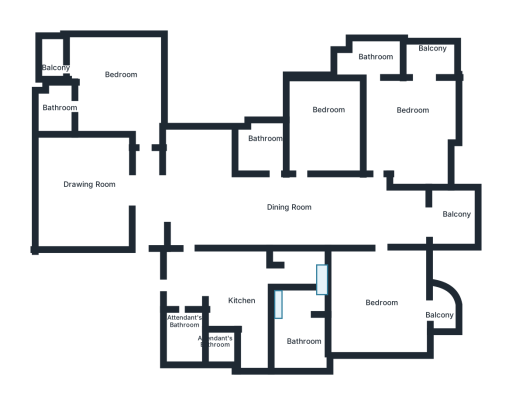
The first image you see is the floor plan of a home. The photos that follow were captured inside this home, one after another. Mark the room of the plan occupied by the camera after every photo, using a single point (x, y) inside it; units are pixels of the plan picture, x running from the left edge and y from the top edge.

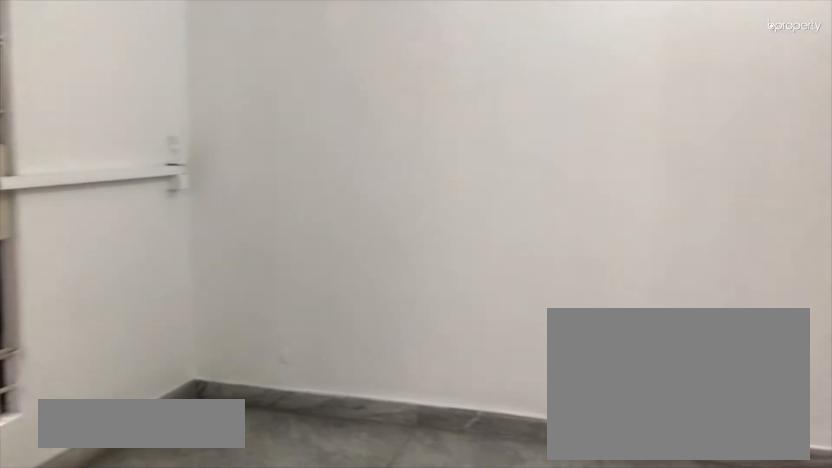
(329, 124)
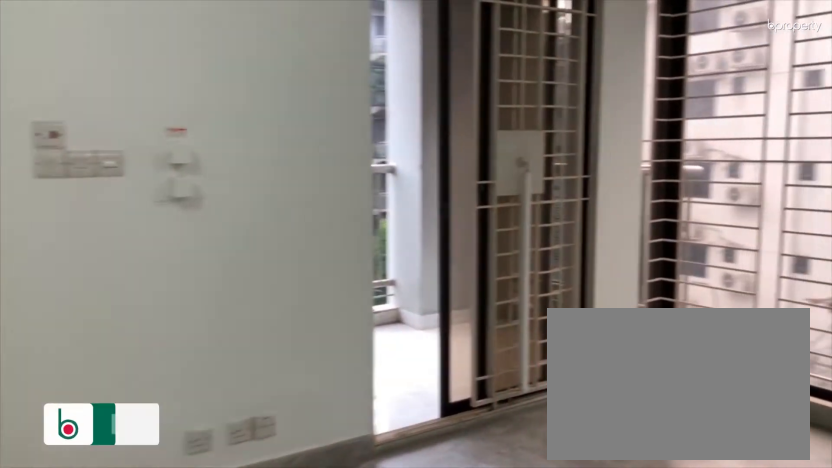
(417, 108)
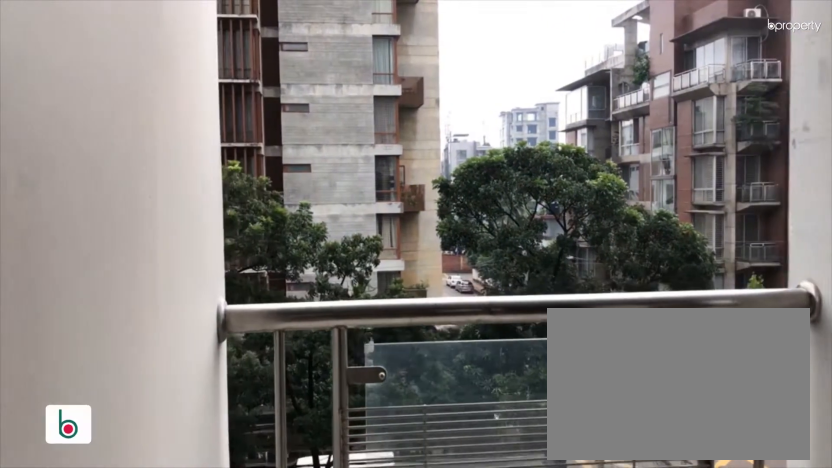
(432, 51)
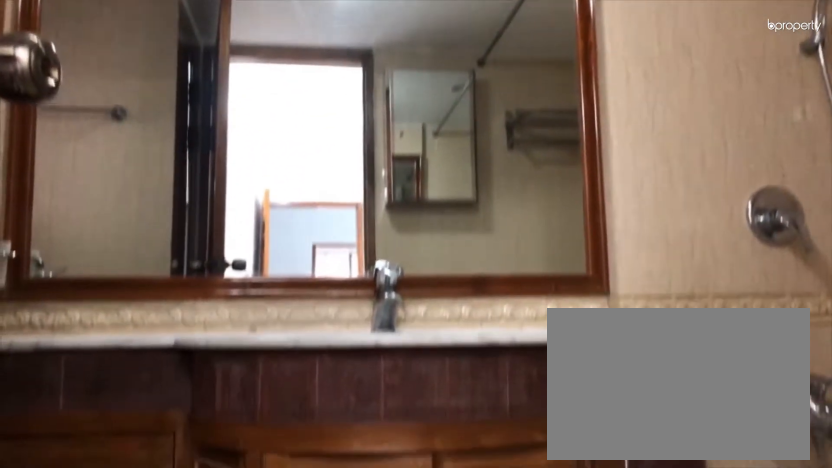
(370, 60)
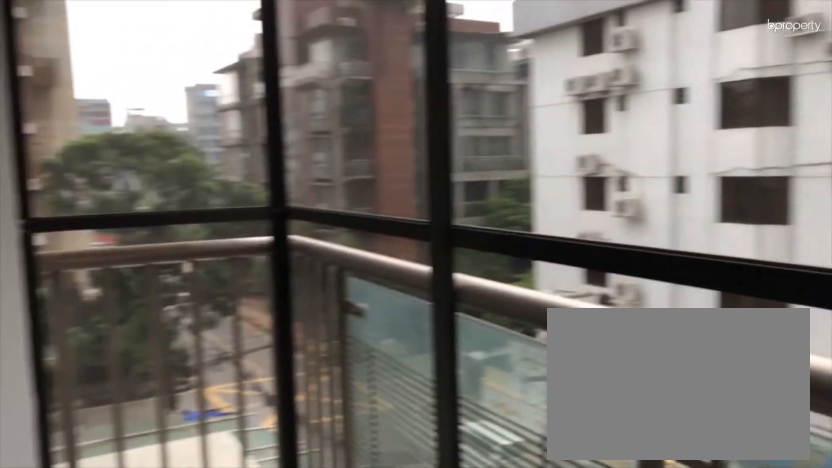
(453, 216)
